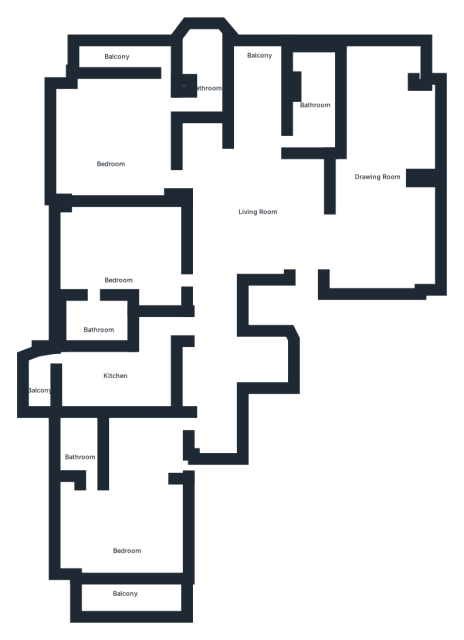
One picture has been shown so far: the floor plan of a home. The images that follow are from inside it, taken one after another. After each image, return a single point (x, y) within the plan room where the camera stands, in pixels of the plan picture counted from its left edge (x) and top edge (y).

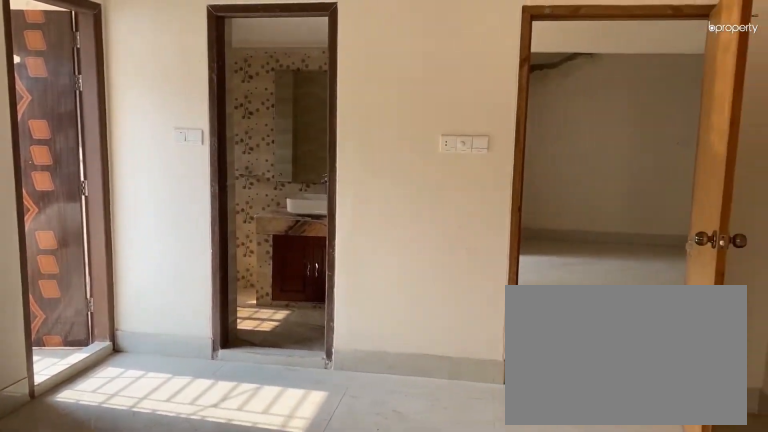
(115, 152)
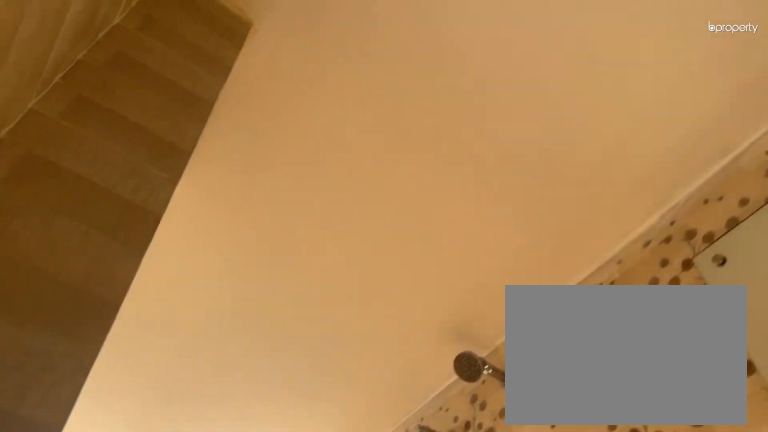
(210, 83)
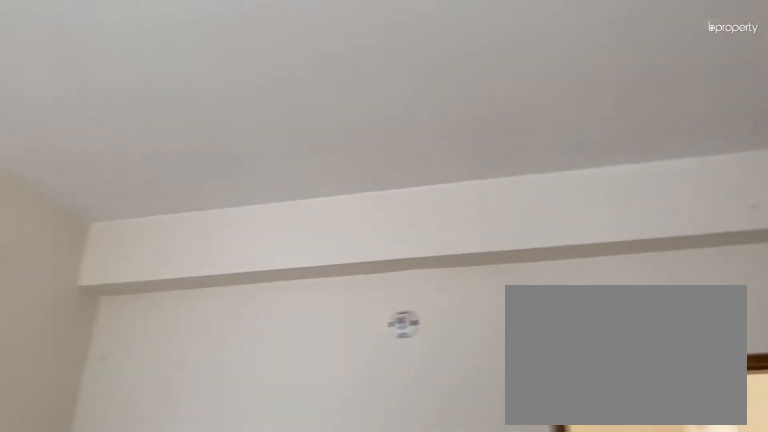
(118, 261)
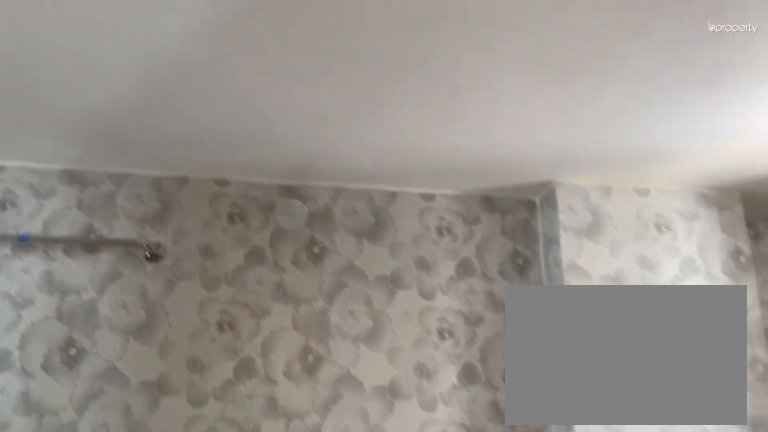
(95, 324)
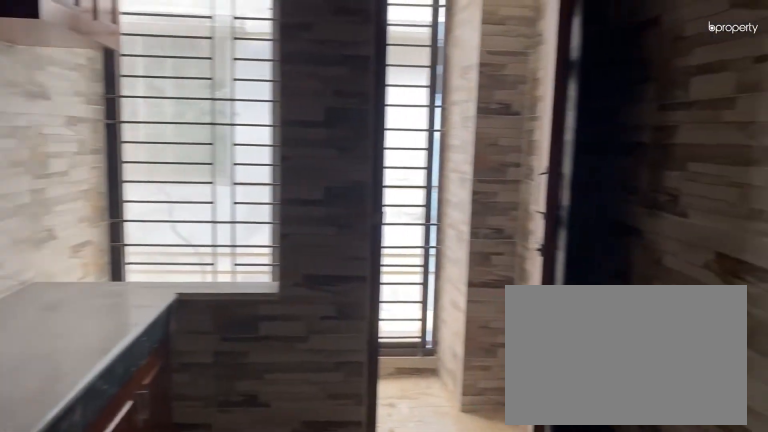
(111, 385)
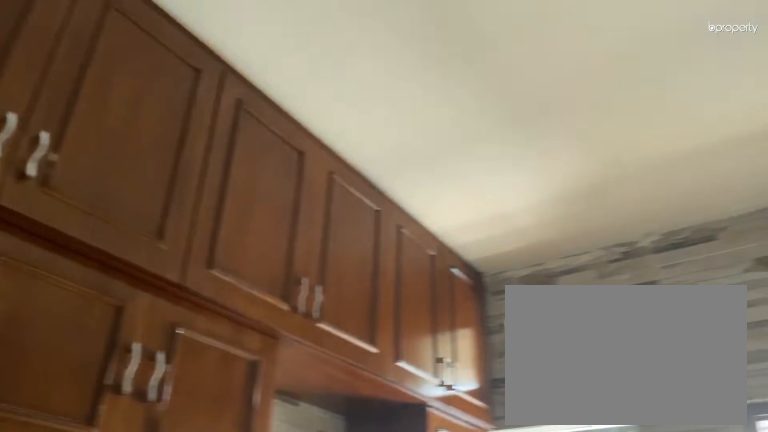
(111, 385)
